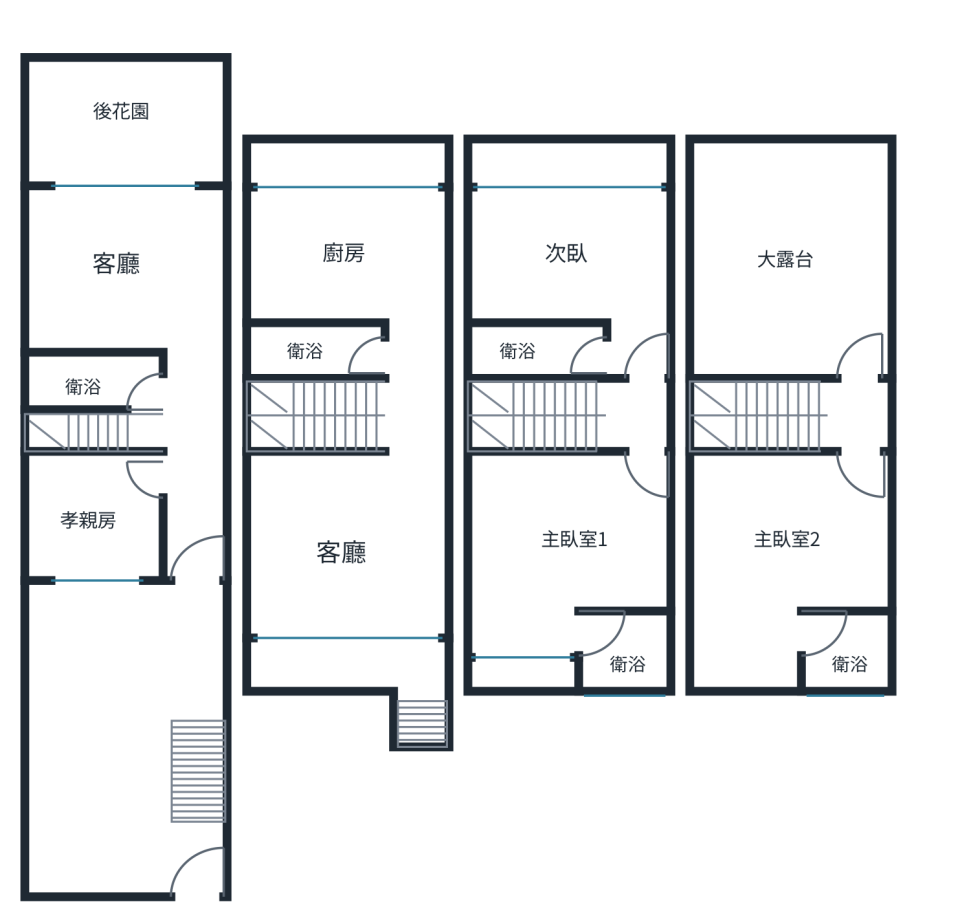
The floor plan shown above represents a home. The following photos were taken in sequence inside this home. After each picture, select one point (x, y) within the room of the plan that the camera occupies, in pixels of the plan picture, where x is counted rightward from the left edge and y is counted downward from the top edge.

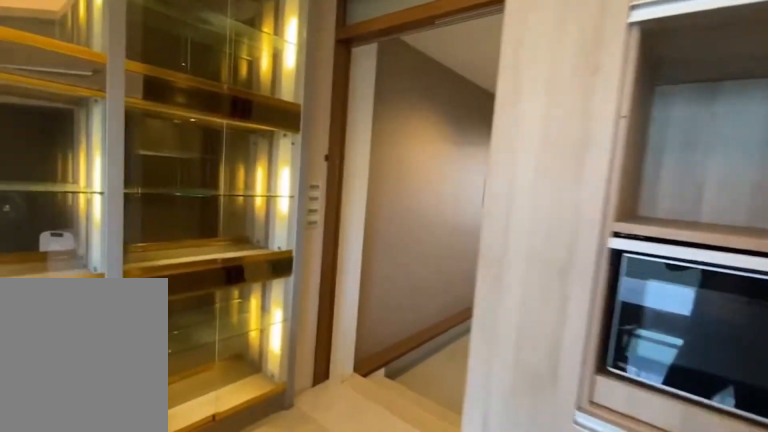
(353, 240)
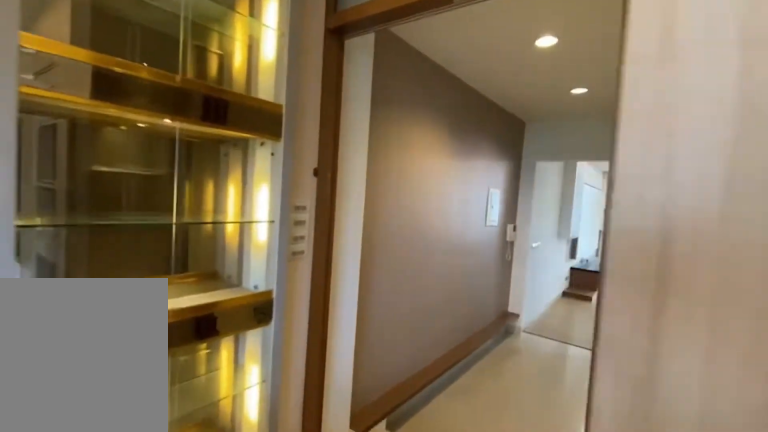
(352, 241)
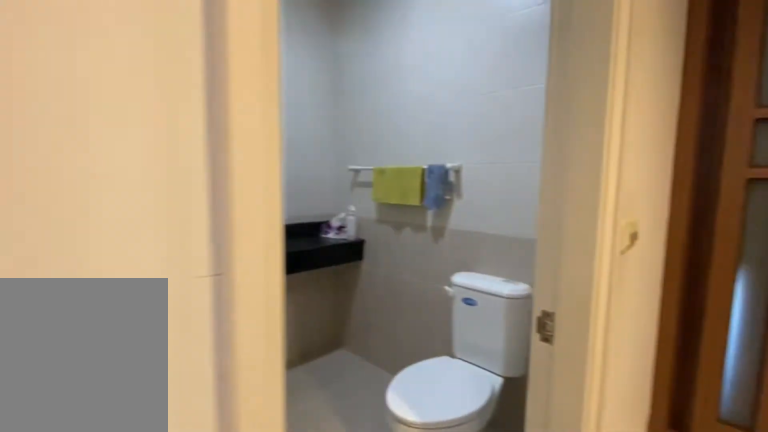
(321, 350)
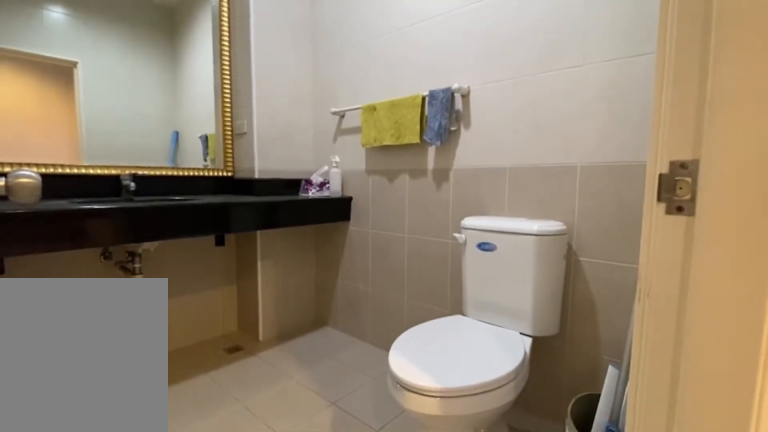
(320, 350)
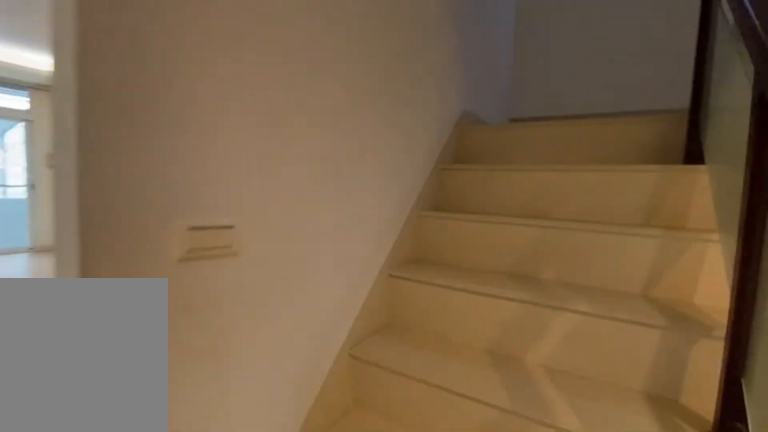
(330, 423)
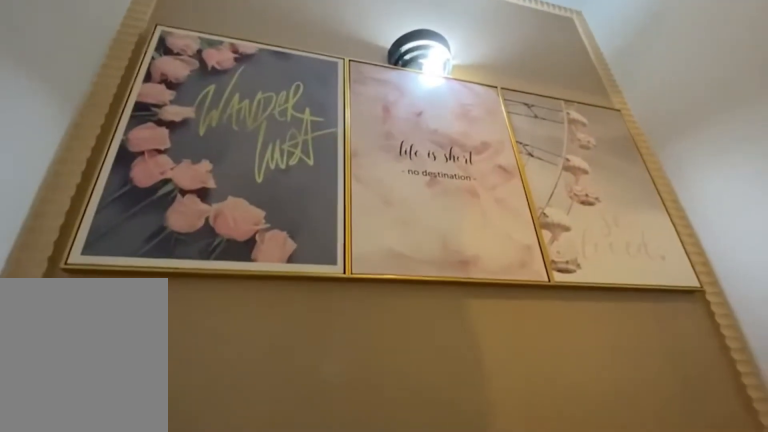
(330, 423)
